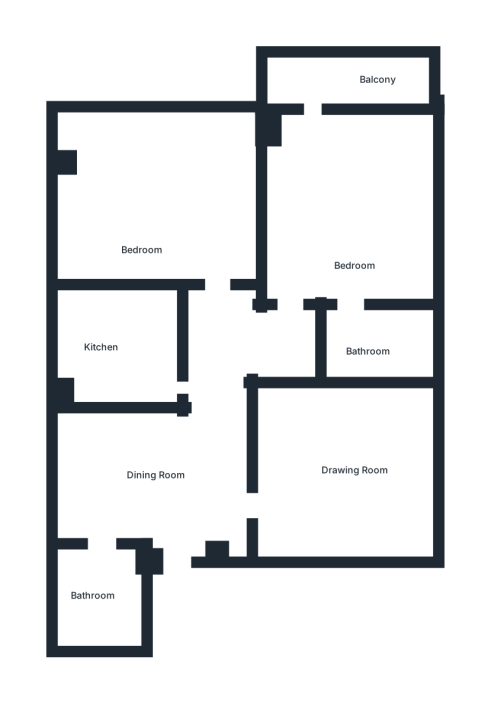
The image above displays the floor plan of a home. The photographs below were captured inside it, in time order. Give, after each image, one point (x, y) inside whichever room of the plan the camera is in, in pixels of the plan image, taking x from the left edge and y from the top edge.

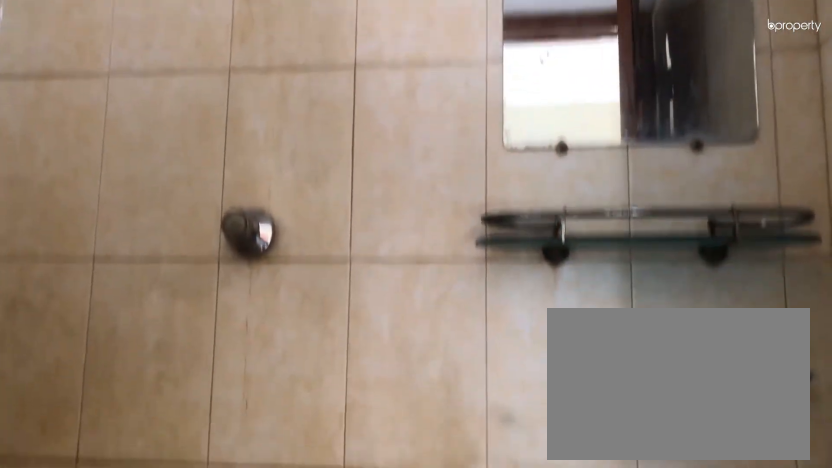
(381, 346)
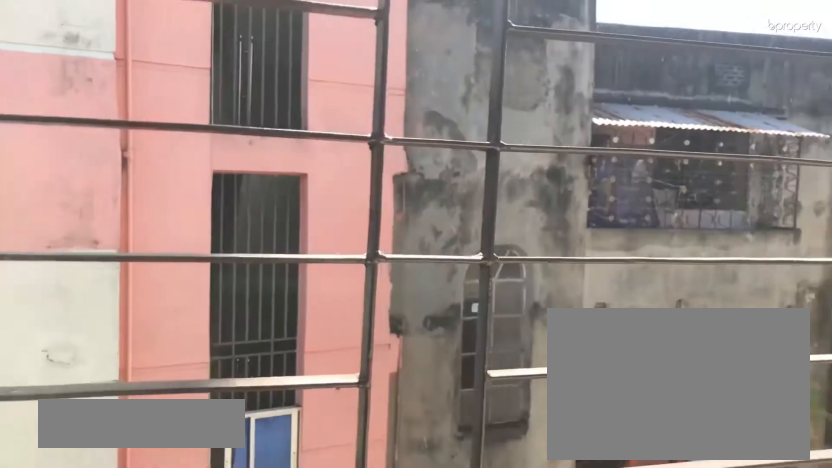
(340, 81)
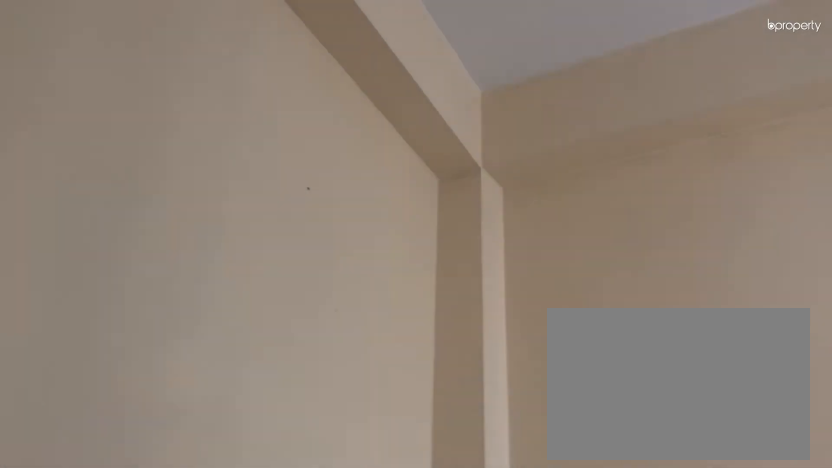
(344, 460)
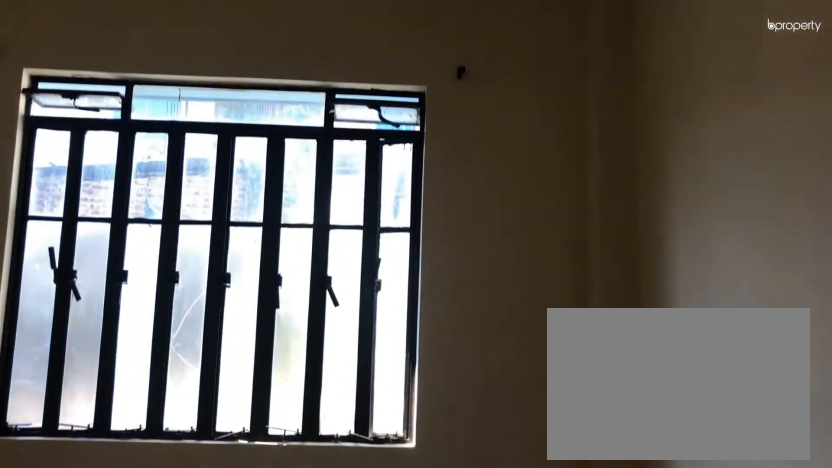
(344, 460)
